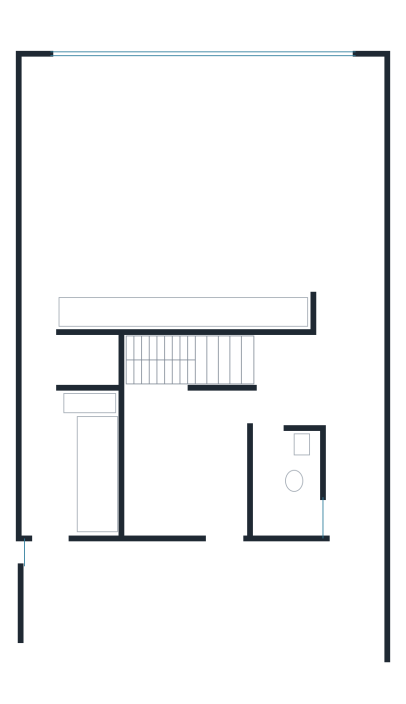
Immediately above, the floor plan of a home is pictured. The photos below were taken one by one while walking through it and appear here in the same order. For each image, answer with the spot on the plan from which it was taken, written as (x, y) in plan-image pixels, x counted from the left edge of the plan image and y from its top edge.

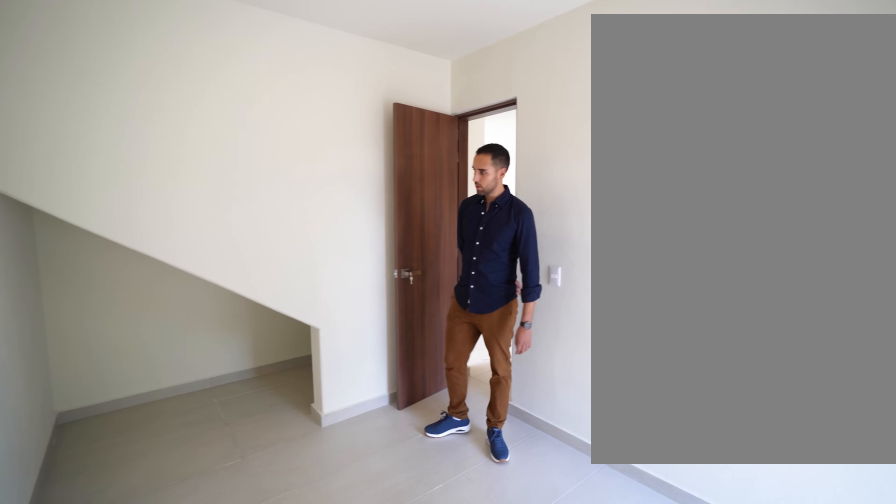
(158, 520)
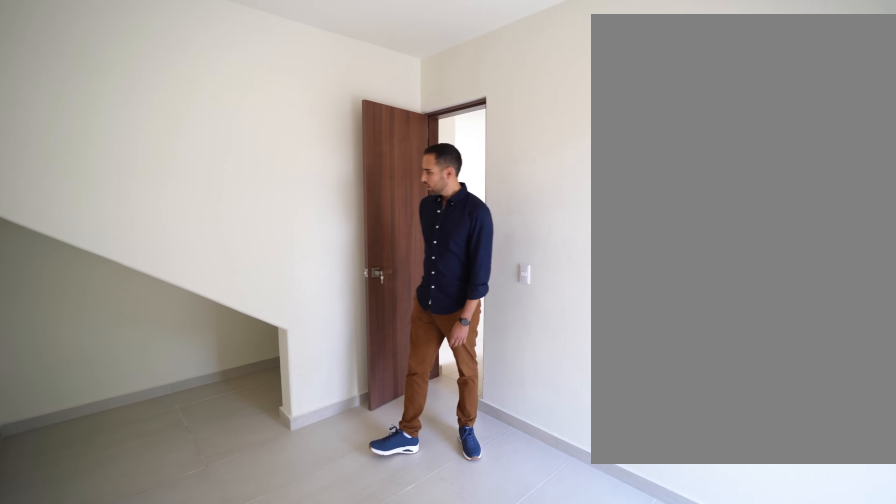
(158, 520)
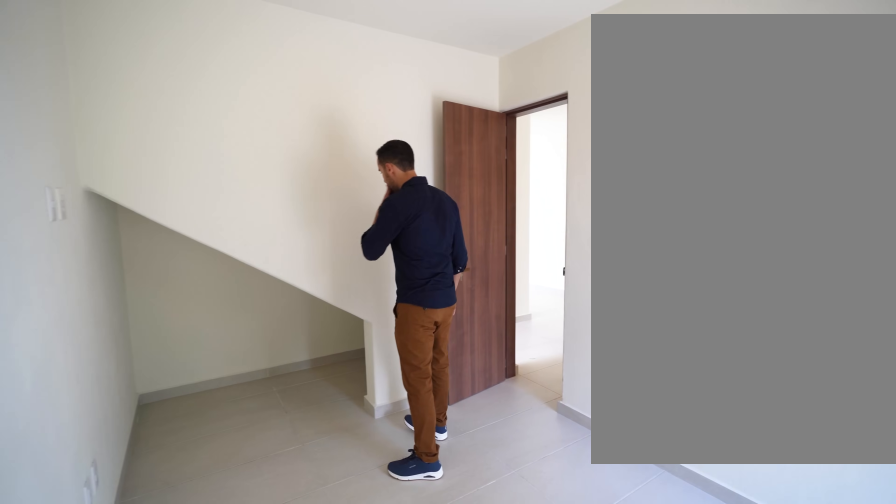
(158, 518)
